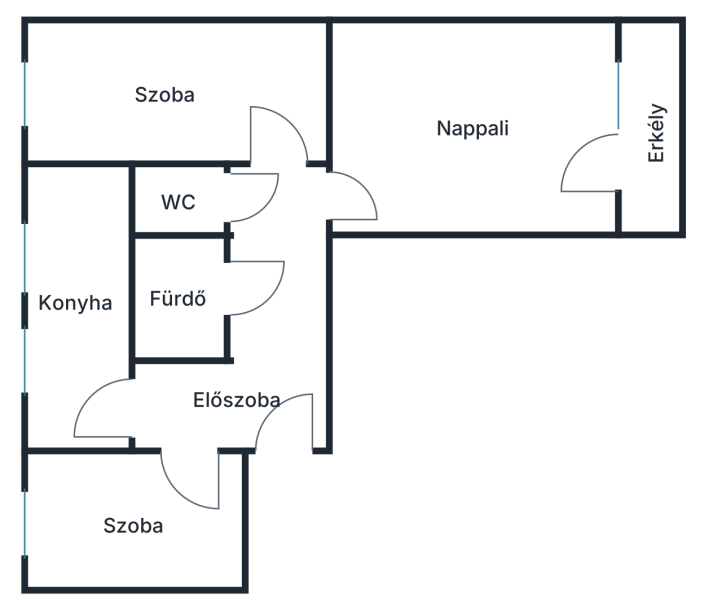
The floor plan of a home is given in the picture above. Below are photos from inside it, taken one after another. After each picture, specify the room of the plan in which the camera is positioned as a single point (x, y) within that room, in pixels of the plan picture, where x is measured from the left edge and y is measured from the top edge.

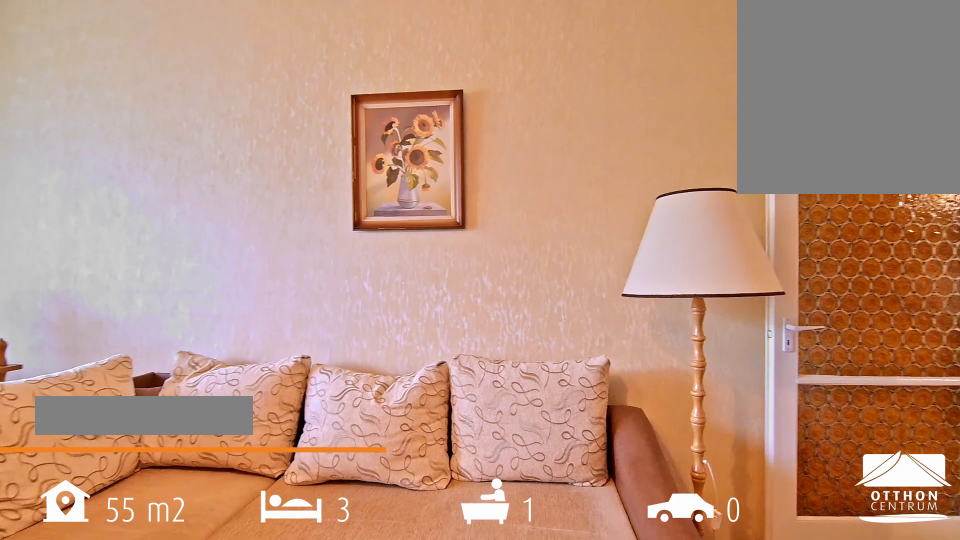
(481, 156)
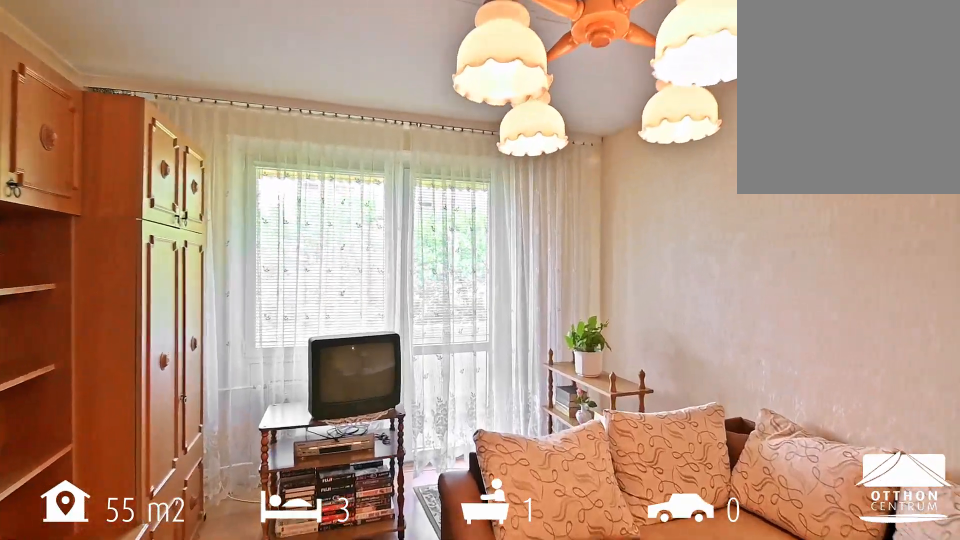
(481, 156)
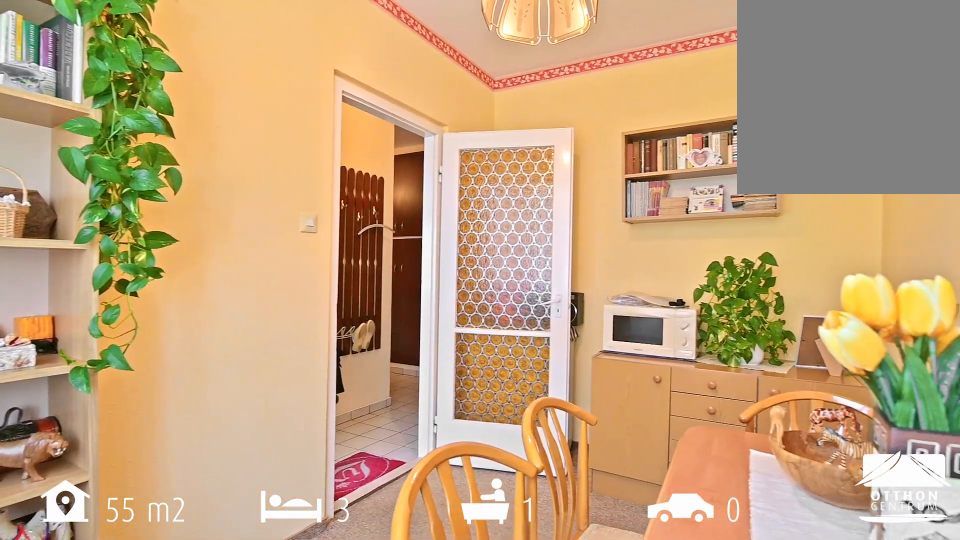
(116, 555)
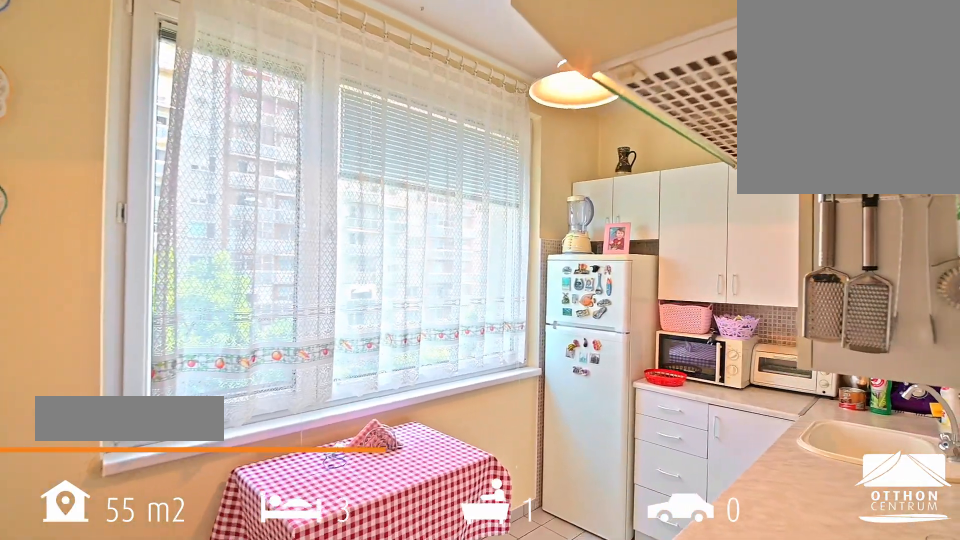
(83, 322)
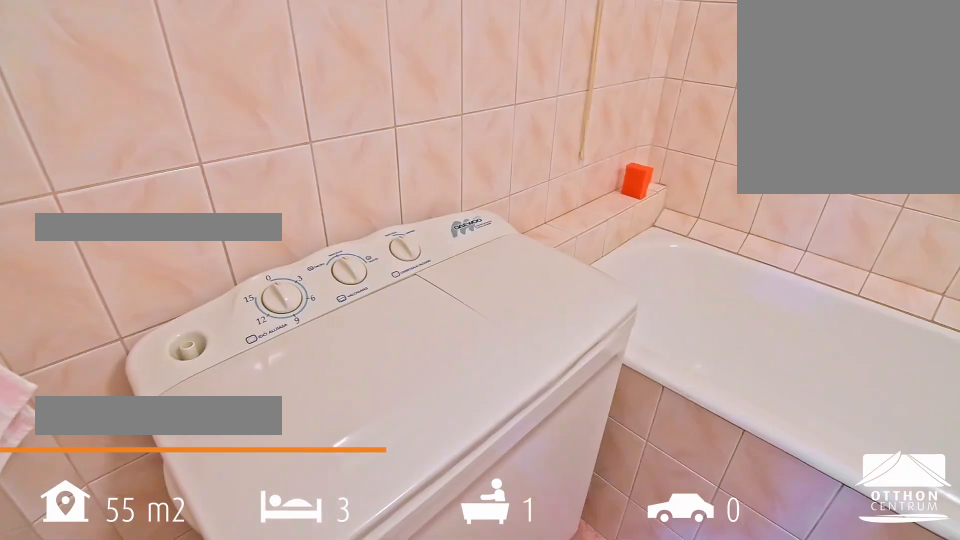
(182, 289)
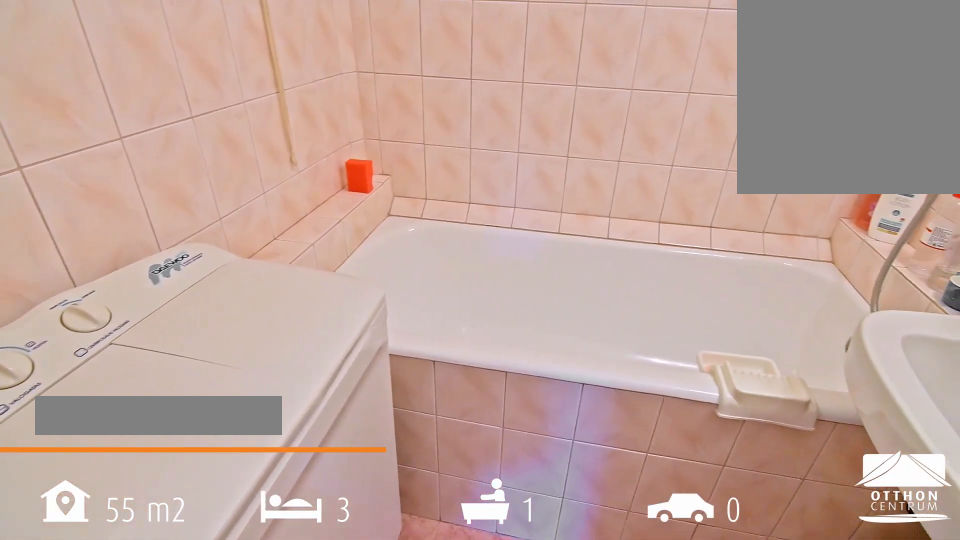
(182, 289)
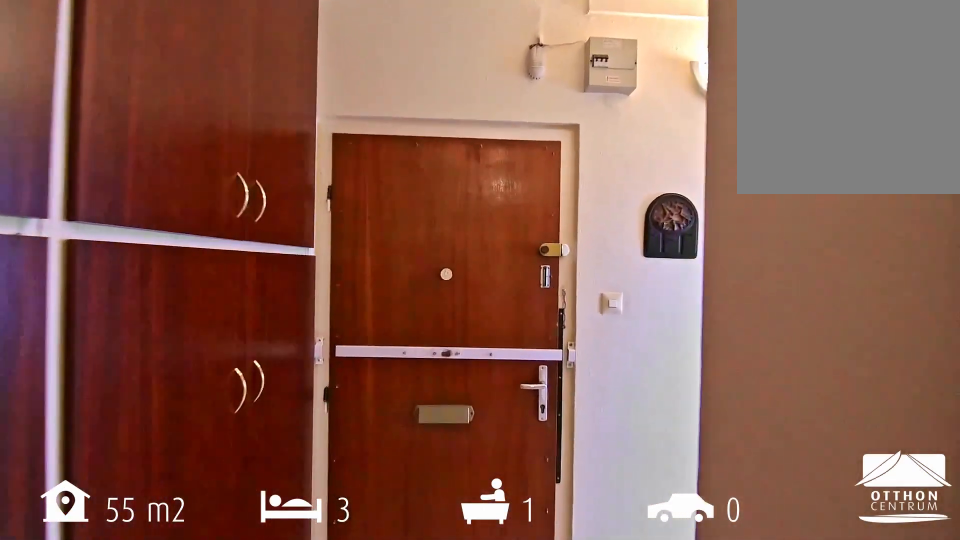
(282, 405)
